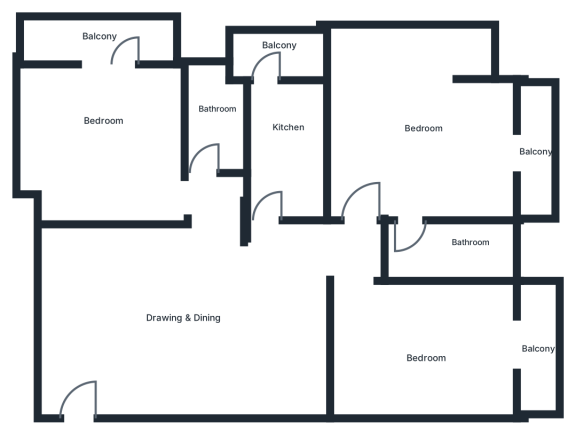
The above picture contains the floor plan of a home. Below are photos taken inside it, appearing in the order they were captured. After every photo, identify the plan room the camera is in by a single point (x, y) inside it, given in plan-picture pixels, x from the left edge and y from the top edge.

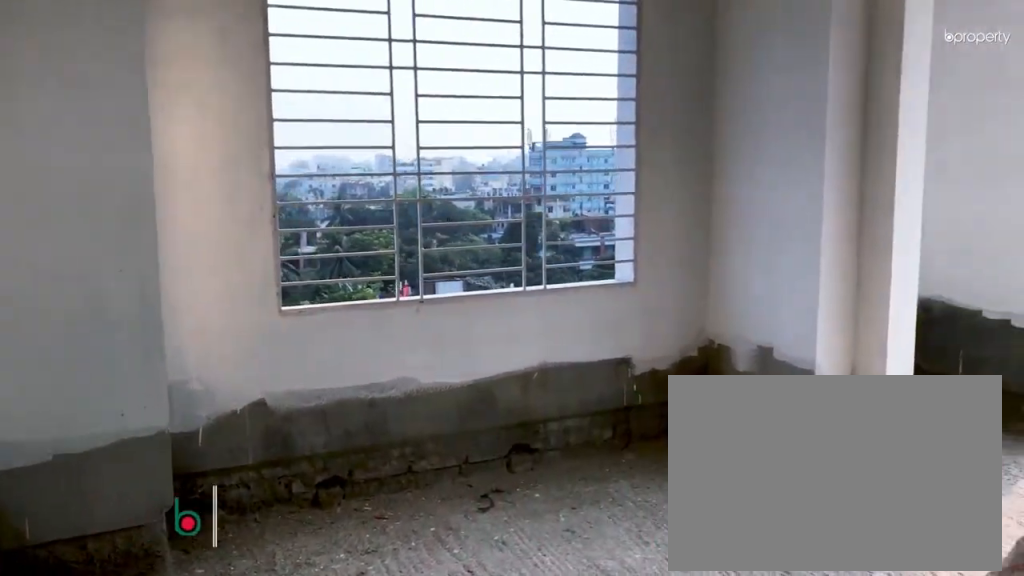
(112, 111)
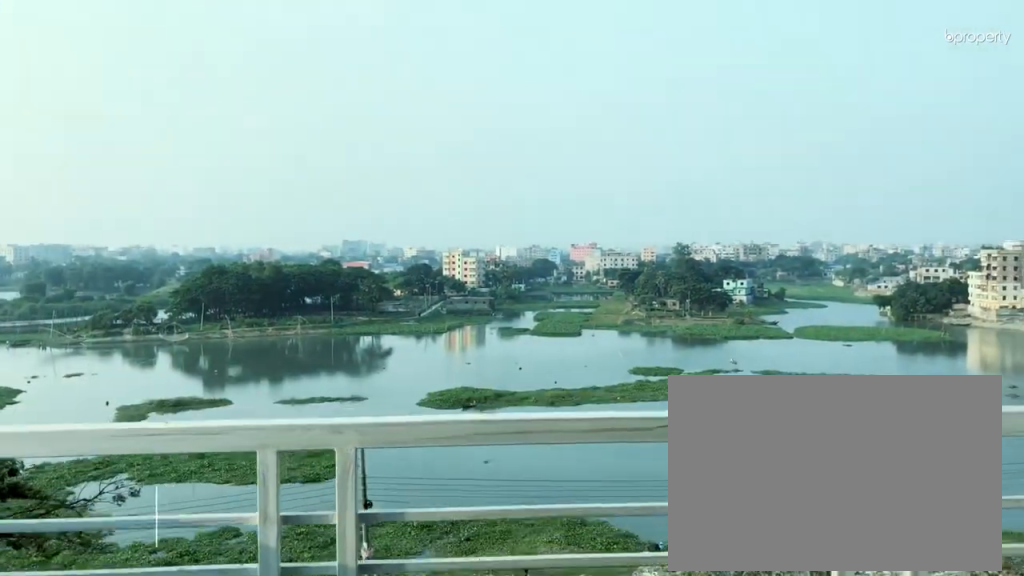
(542, 149)
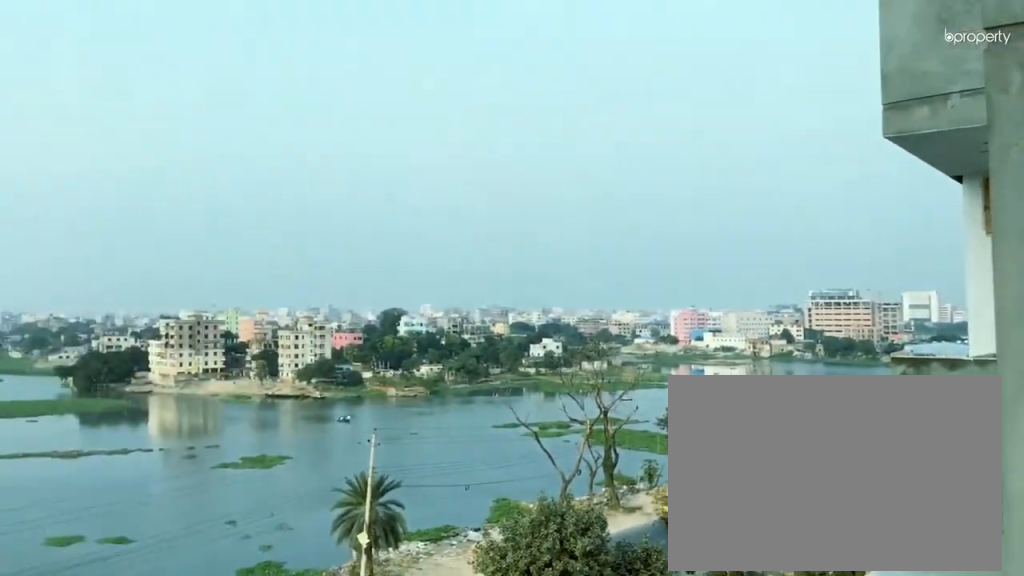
(542, 149)
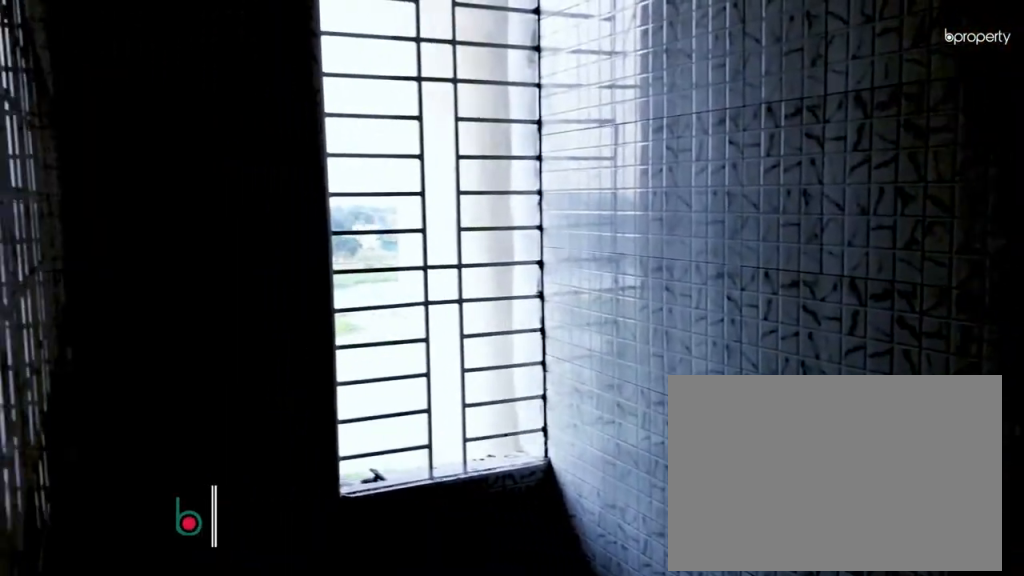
(456, 250)
